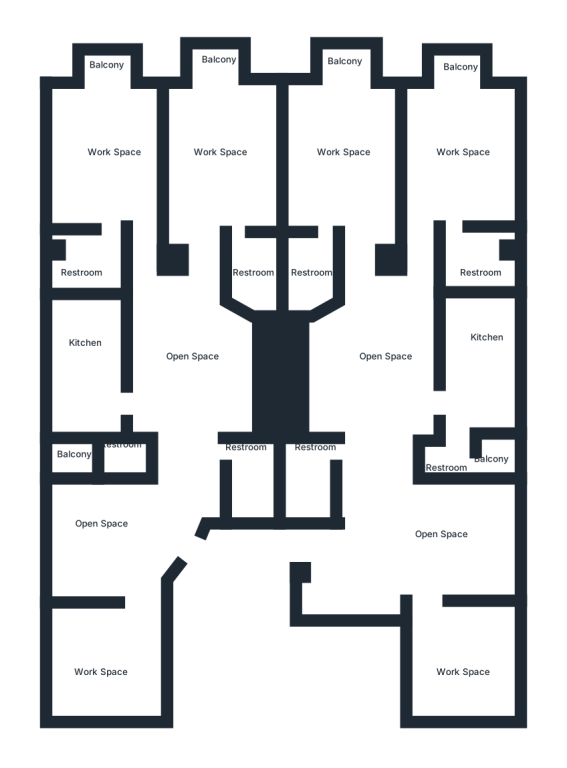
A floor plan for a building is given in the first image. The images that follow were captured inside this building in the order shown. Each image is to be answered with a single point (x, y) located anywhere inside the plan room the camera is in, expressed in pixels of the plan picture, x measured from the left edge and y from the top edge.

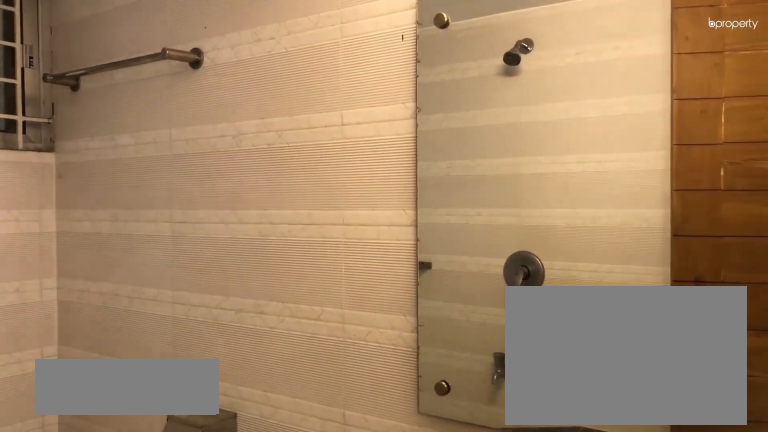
(311, 268)
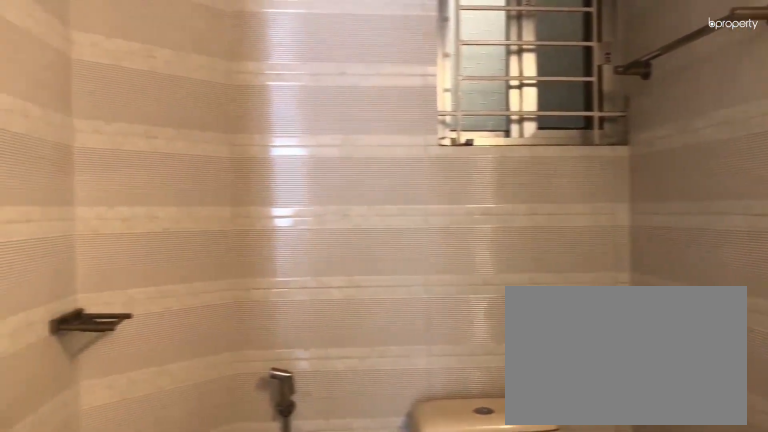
(311, 268)
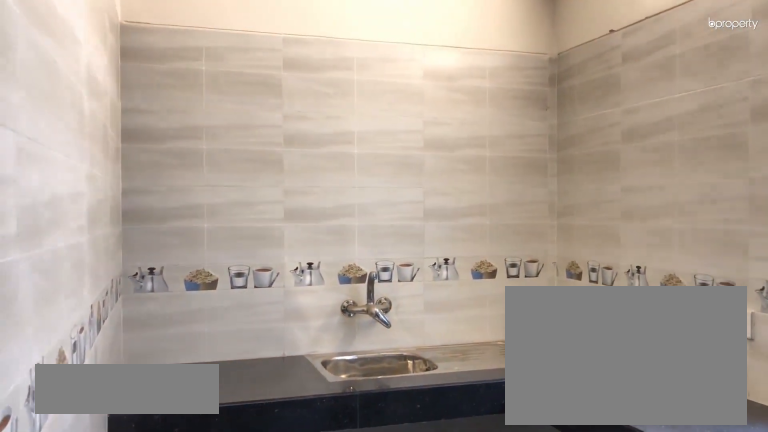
(479, 368)
